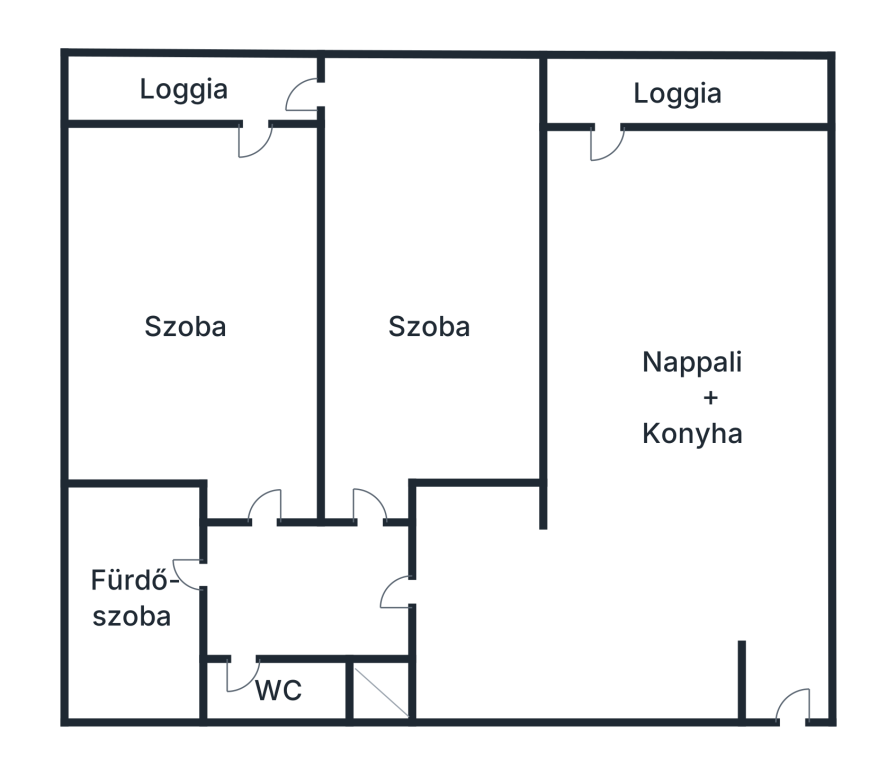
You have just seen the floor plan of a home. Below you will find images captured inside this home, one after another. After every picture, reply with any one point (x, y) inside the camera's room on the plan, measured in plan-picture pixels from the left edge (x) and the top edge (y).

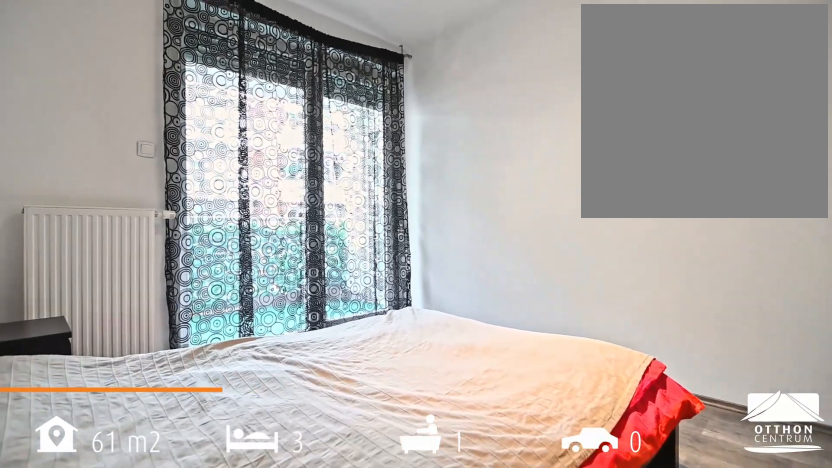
(192, 322)
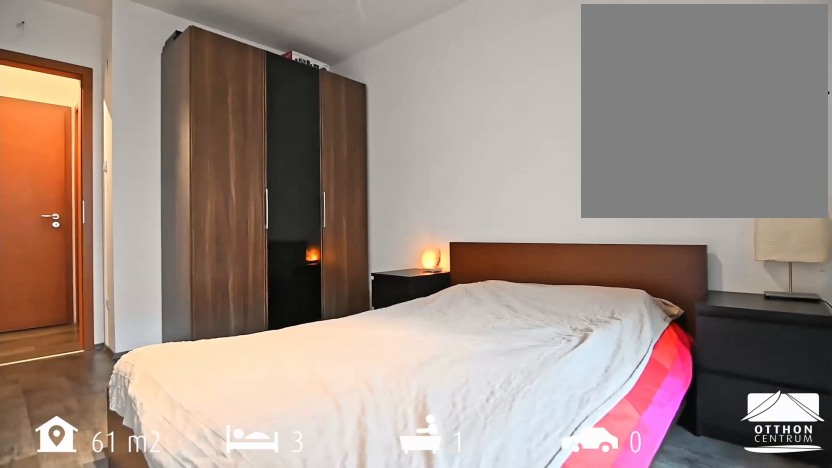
(192, 322)
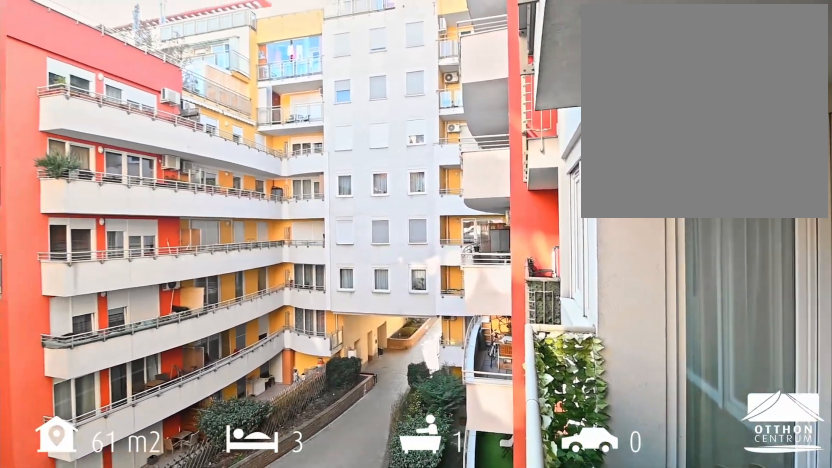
(190, 86)
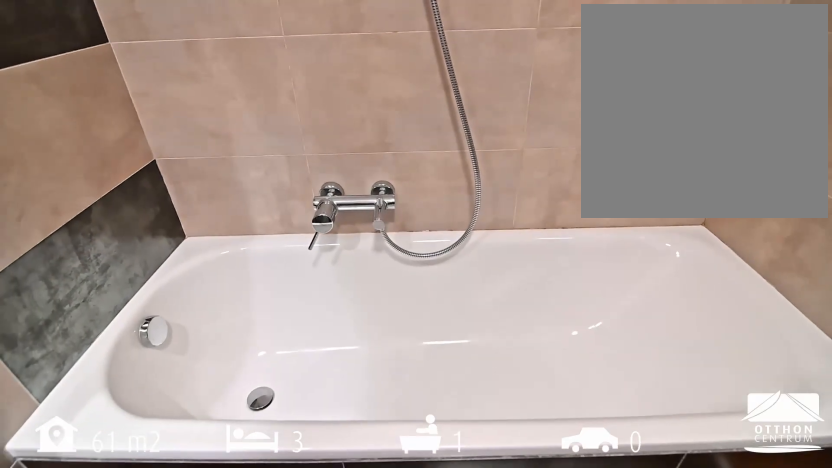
(131, 602)
